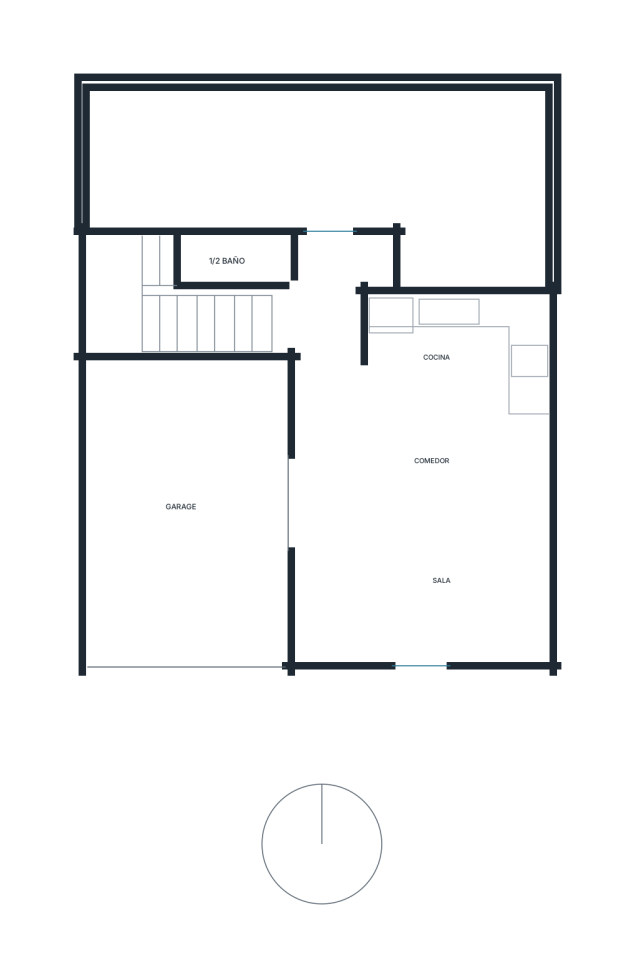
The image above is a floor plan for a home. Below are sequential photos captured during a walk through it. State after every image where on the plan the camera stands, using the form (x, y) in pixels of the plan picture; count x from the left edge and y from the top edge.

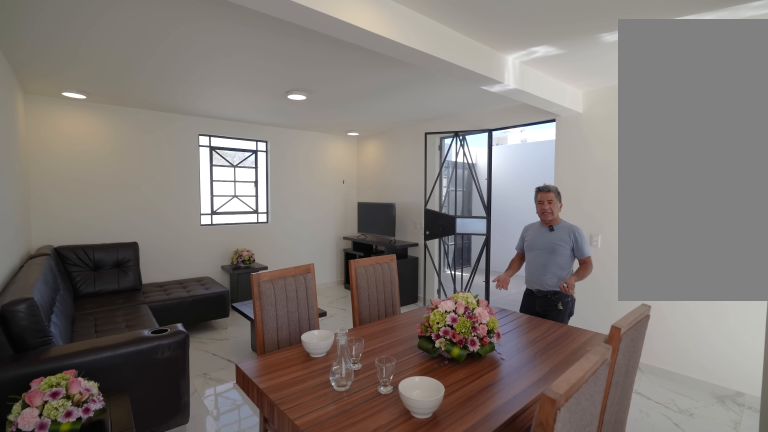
(508, 440)
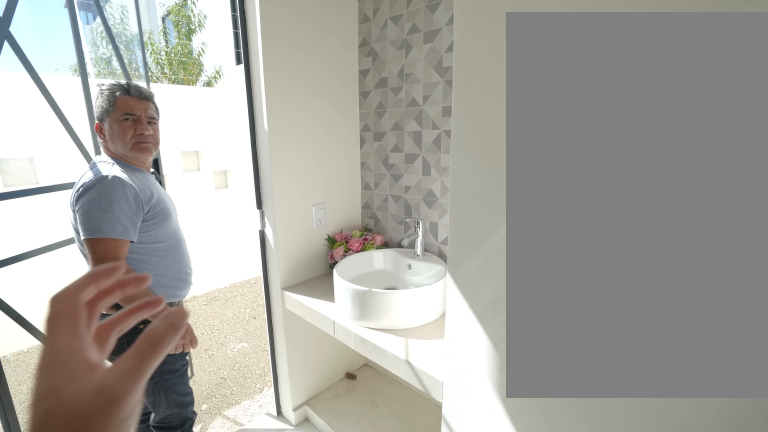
(326, 263)
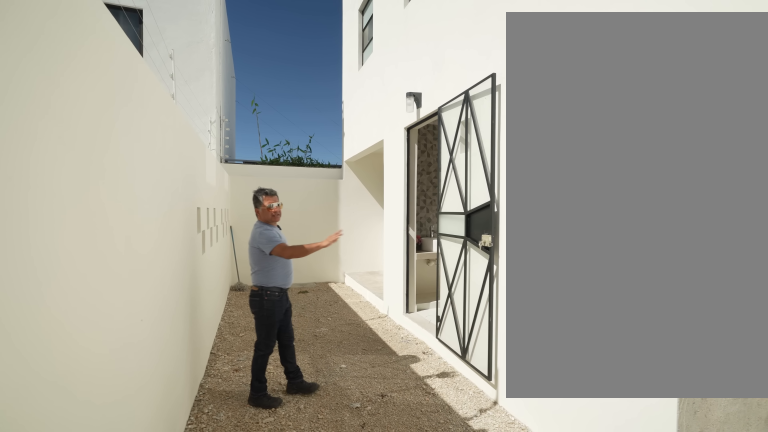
(123, 165)
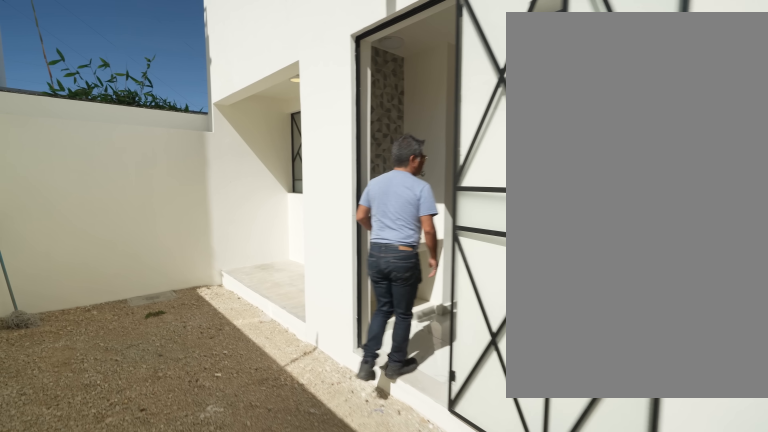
(123, 165)
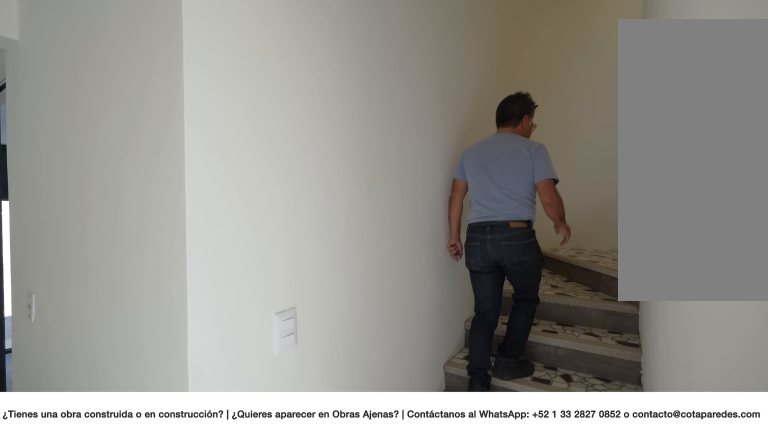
(318, 261)
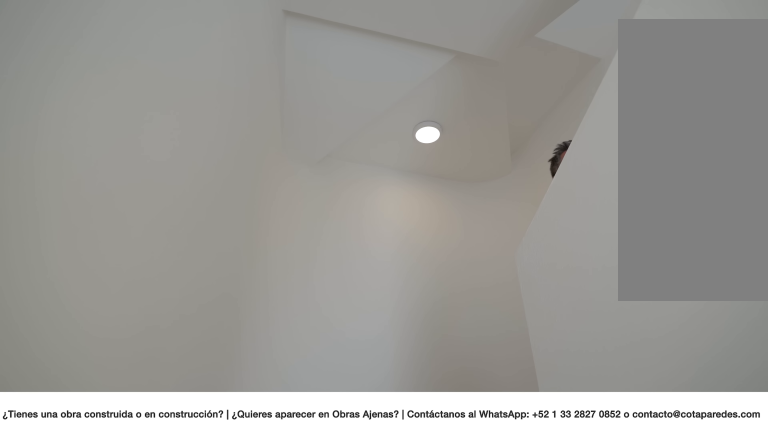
(284, 315)
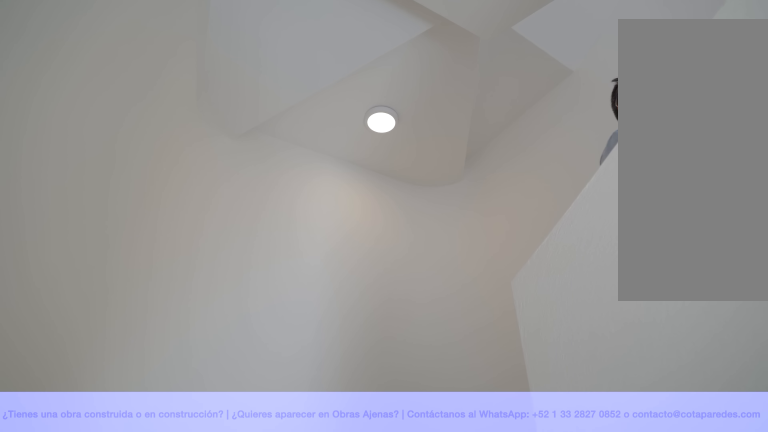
(284, 315)
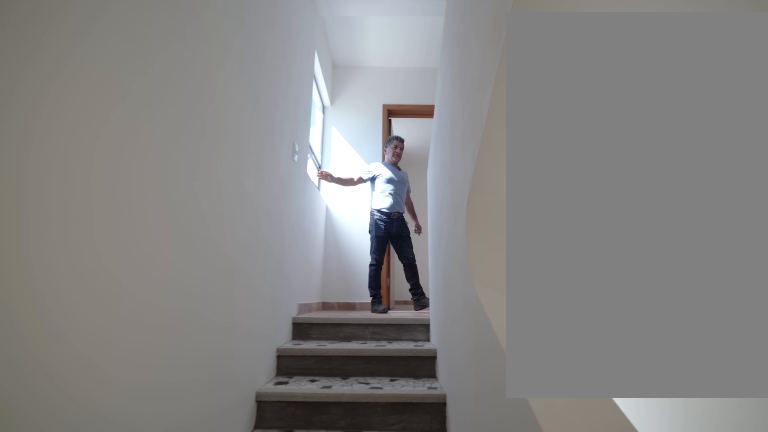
(112, 321)
